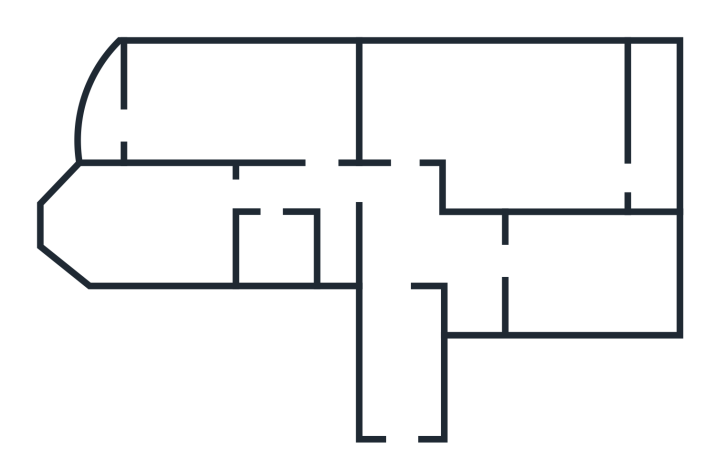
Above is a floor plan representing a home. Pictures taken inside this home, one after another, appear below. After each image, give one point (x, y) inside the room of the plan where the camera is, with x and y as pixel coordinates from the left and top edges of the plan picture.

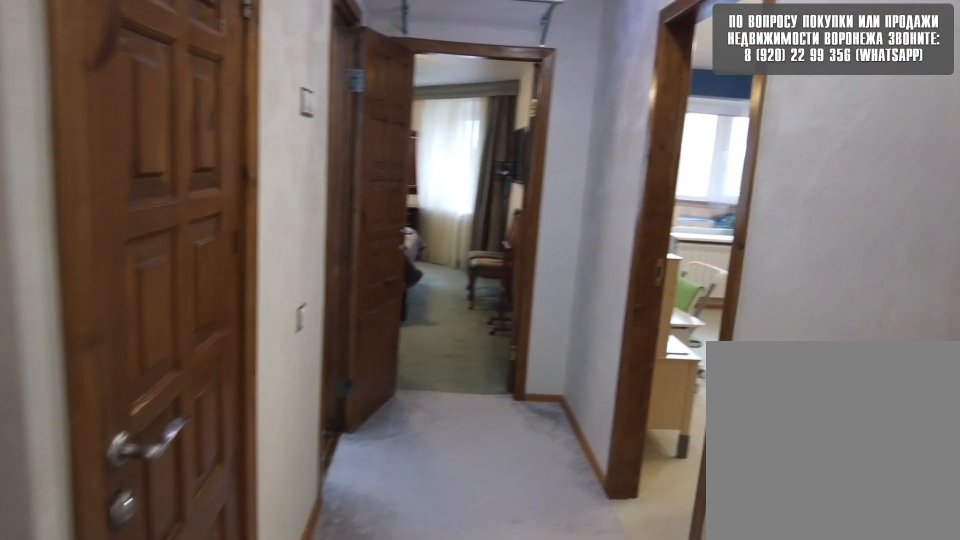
(402, 197)
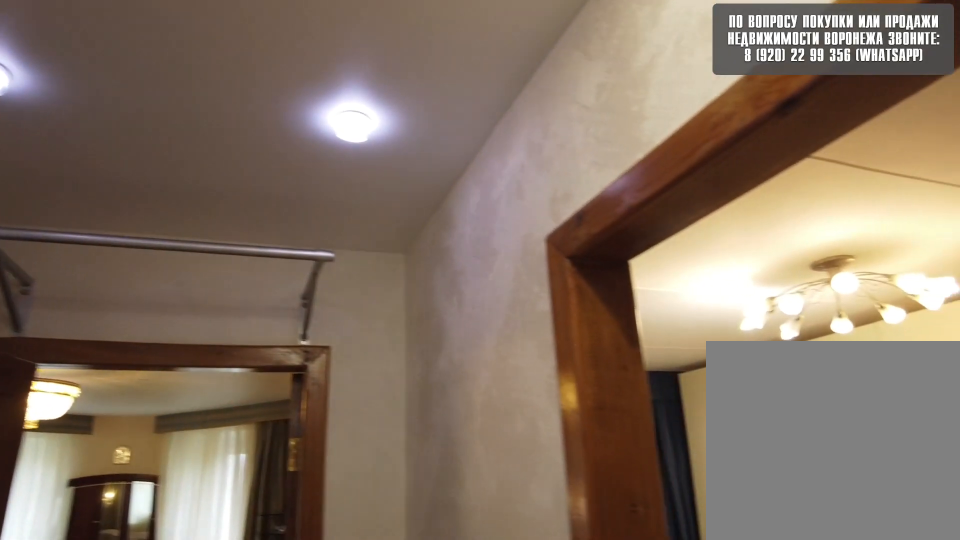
(320, 185)
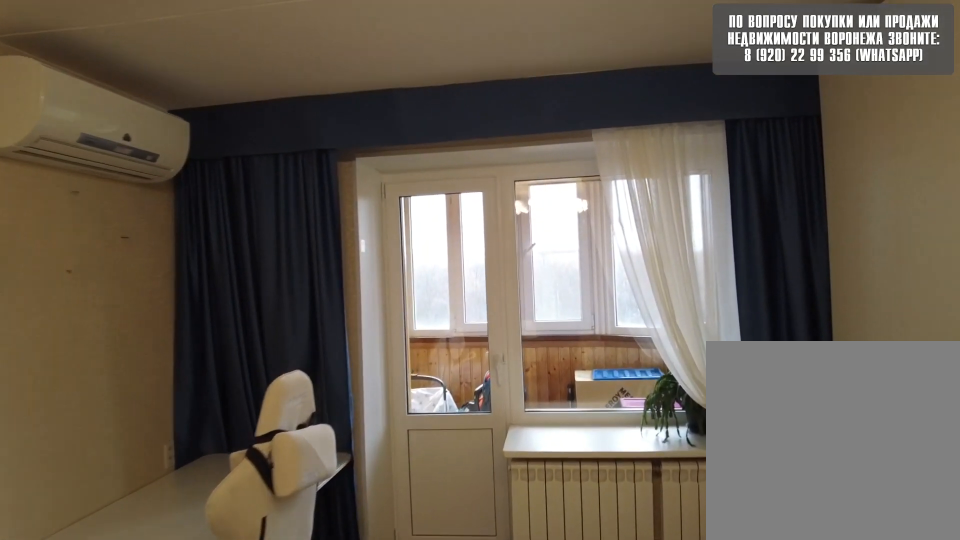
(289, 111)
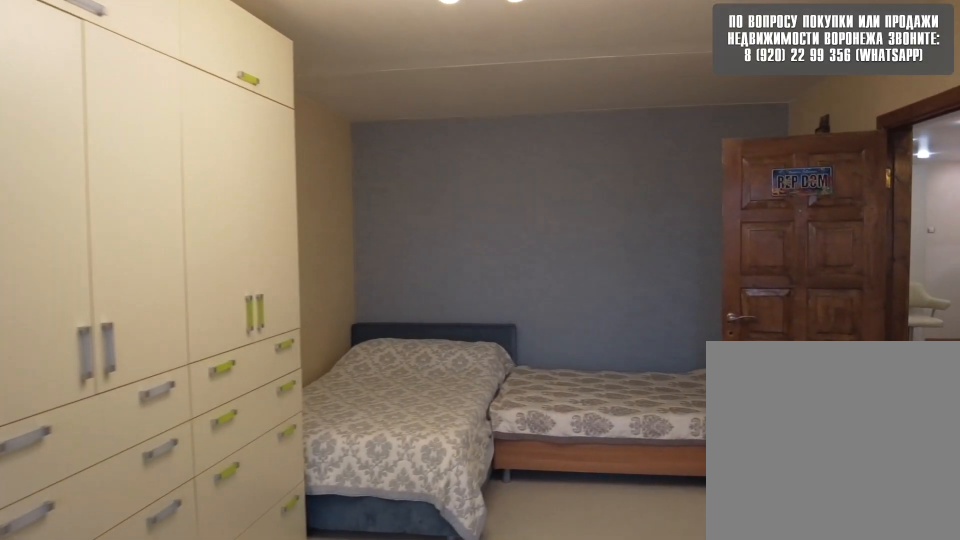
(289, 111)
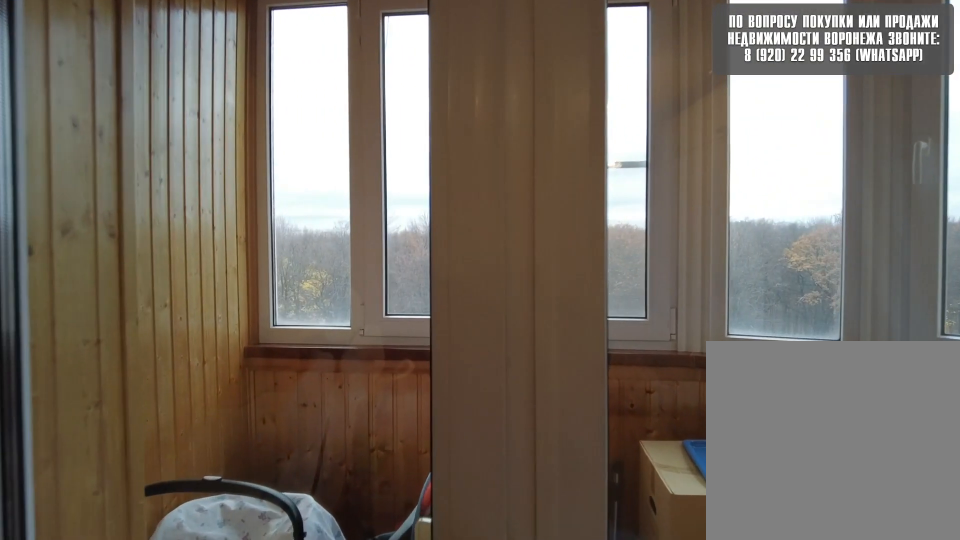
(171, 114)
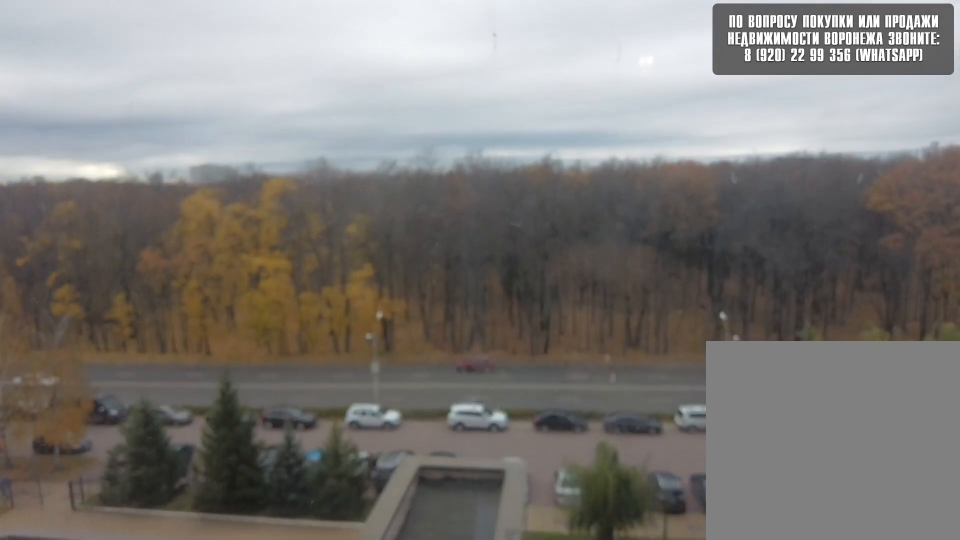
(109, 117)
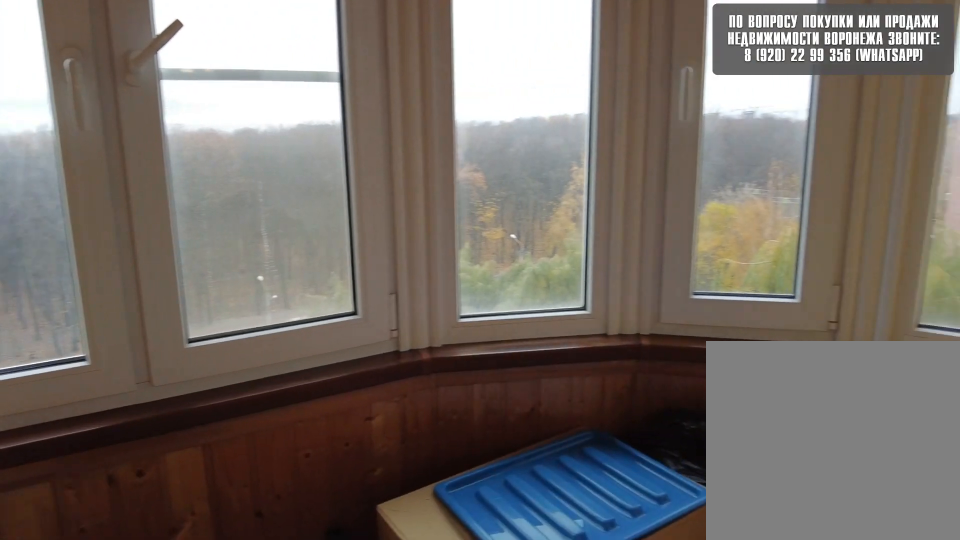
(109, 117)
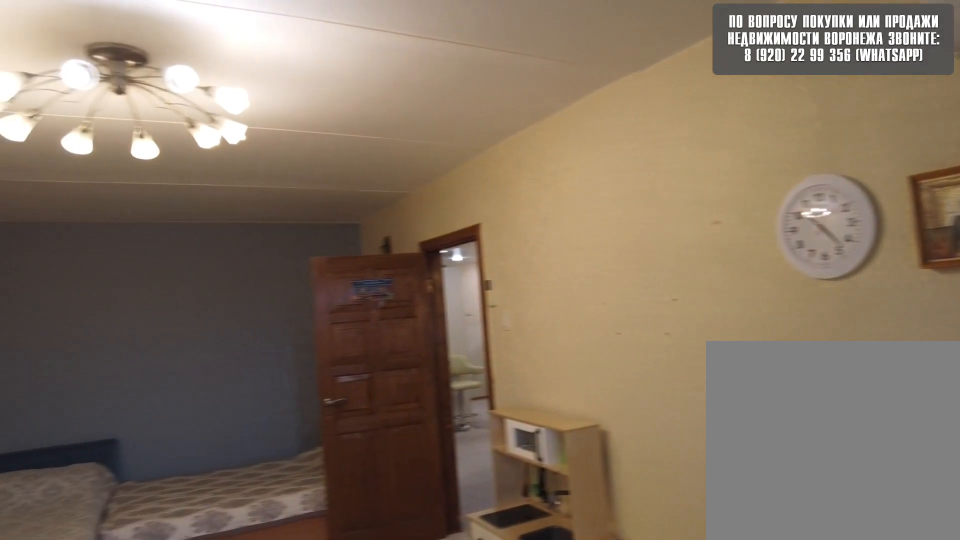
(163, 122)
